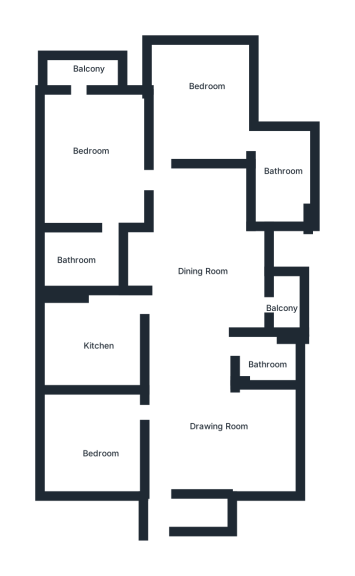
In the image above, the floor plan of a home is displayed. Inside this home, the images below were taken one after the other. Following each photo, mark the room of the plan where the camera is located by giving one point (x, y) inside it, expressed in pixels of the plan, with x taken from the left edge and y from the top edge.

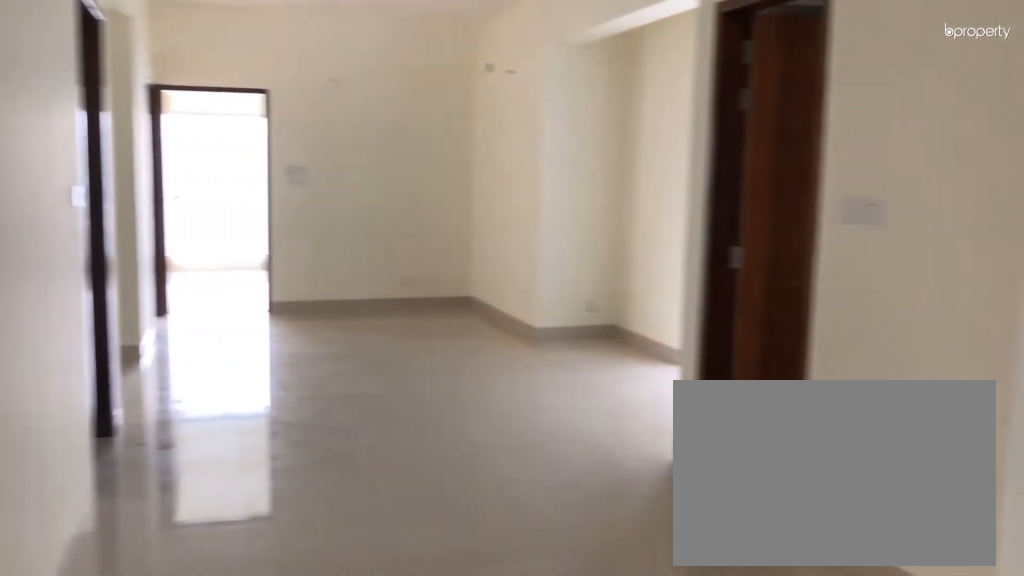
(193, 426)
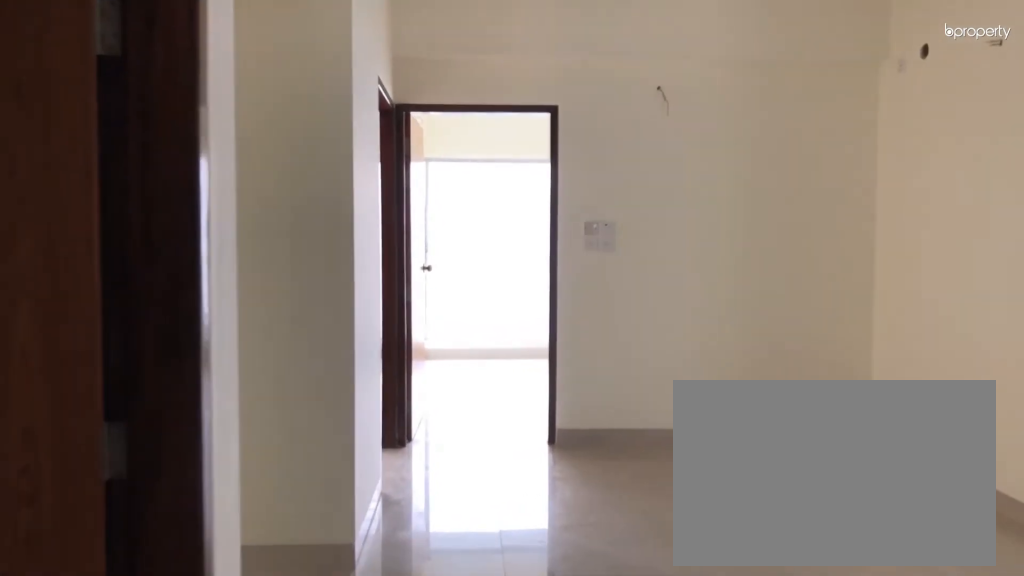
(193, 288)
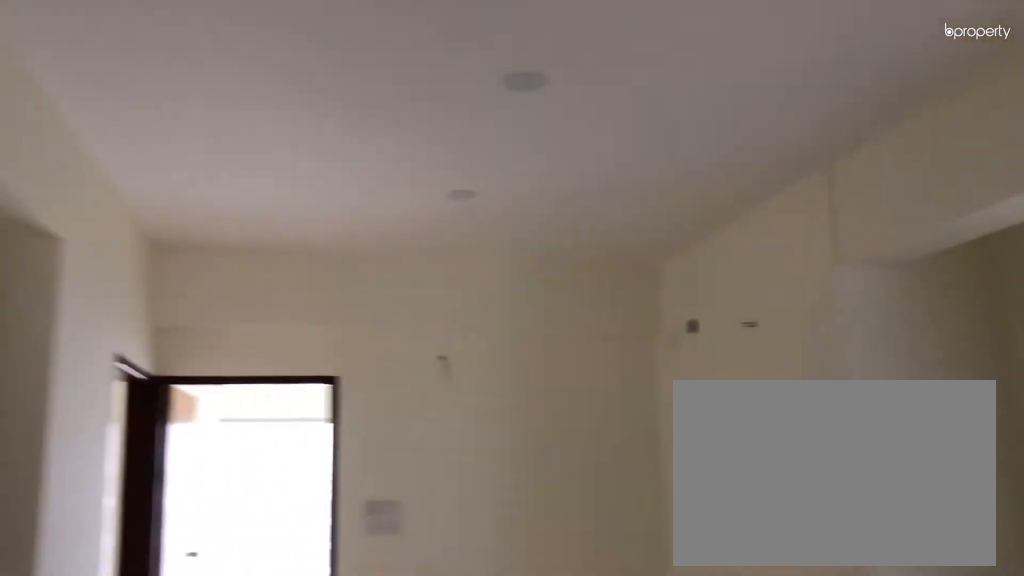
(193, 288)
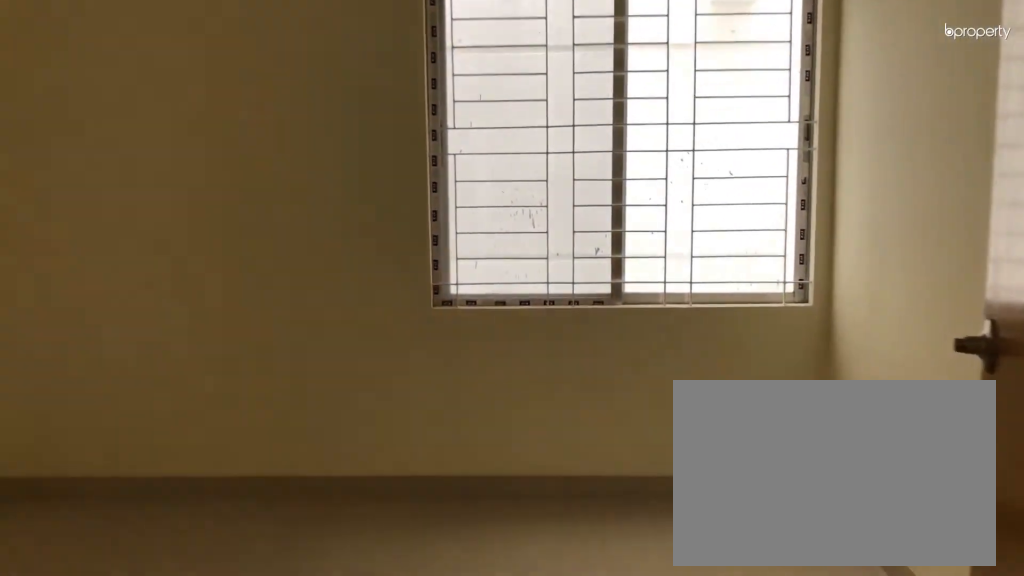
(106, 436)
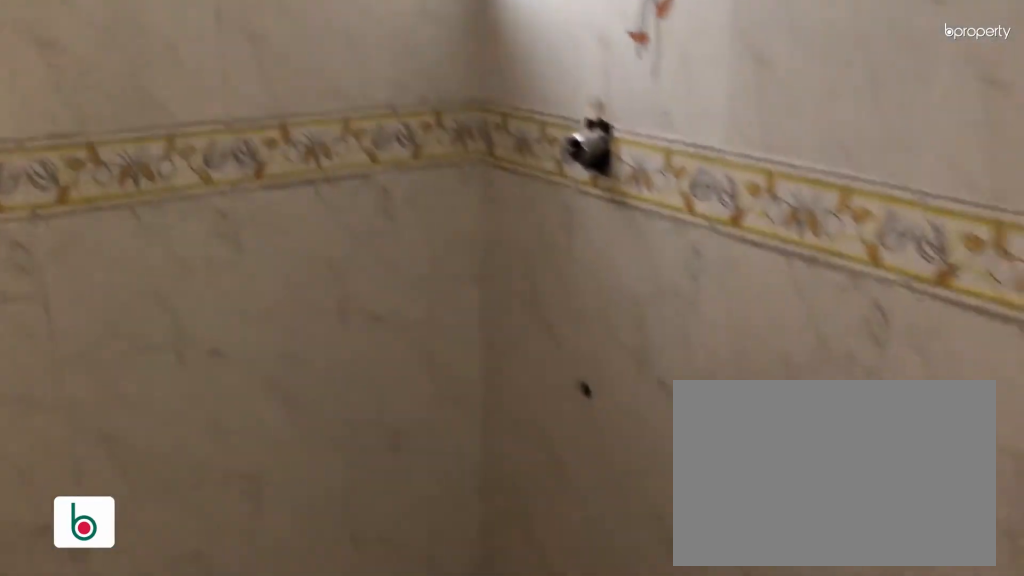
(269, 357)
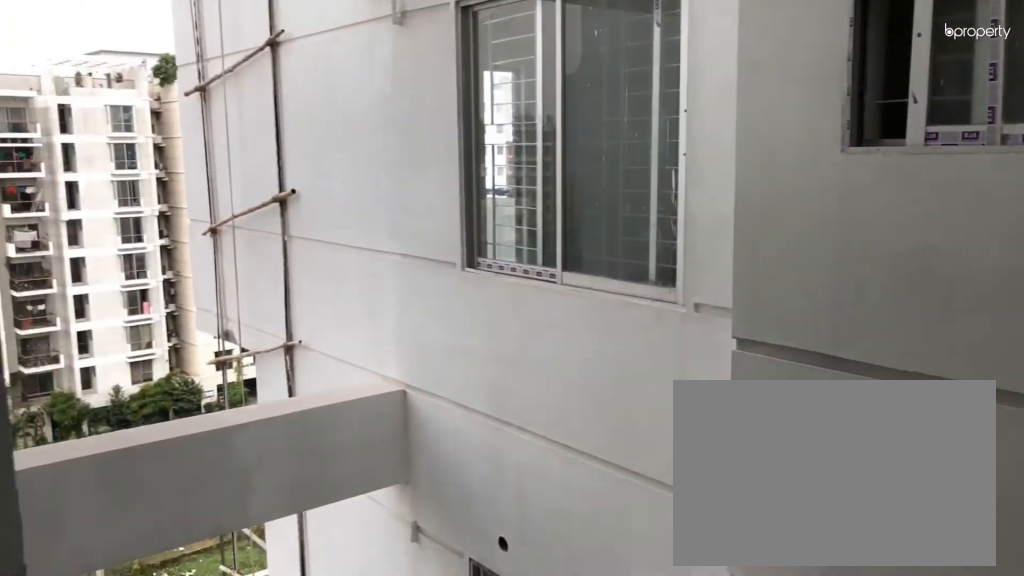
(290, 301)
